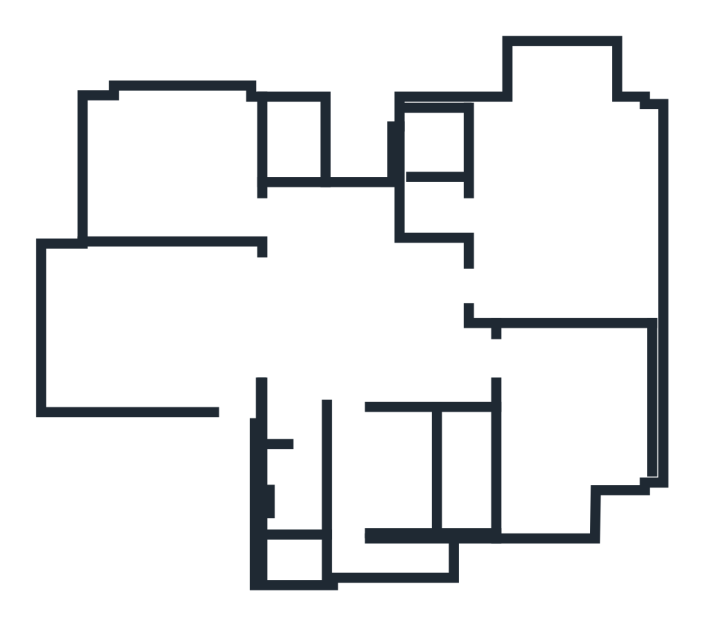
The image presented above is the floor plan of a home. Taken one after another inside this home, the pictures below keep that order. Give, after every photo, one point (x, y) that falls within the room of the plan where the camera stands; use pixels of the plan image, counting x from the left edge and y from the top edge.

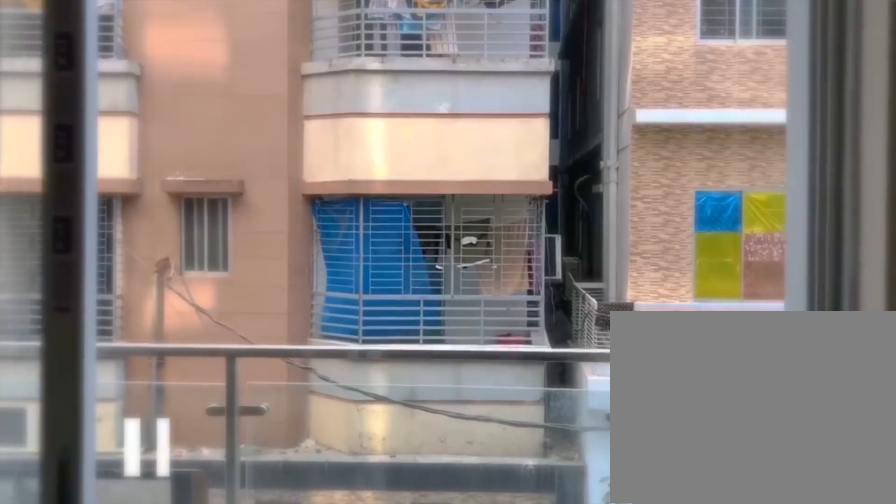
(560, 95)
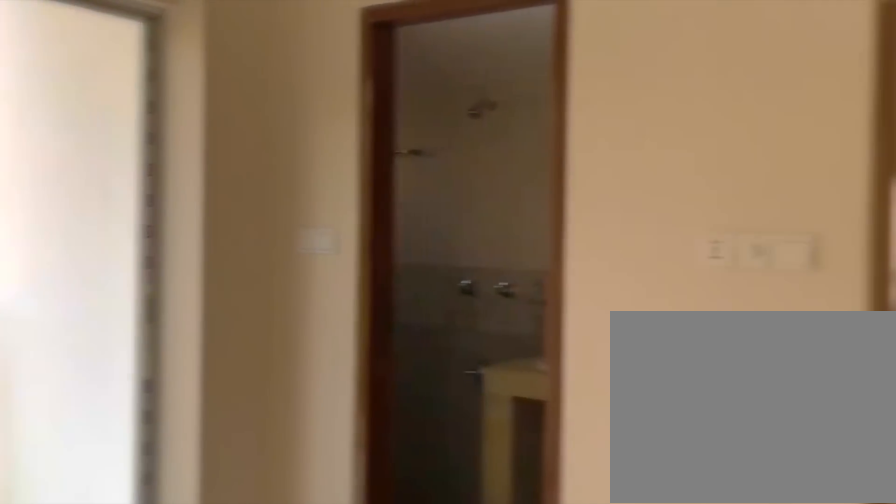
(572, 410)
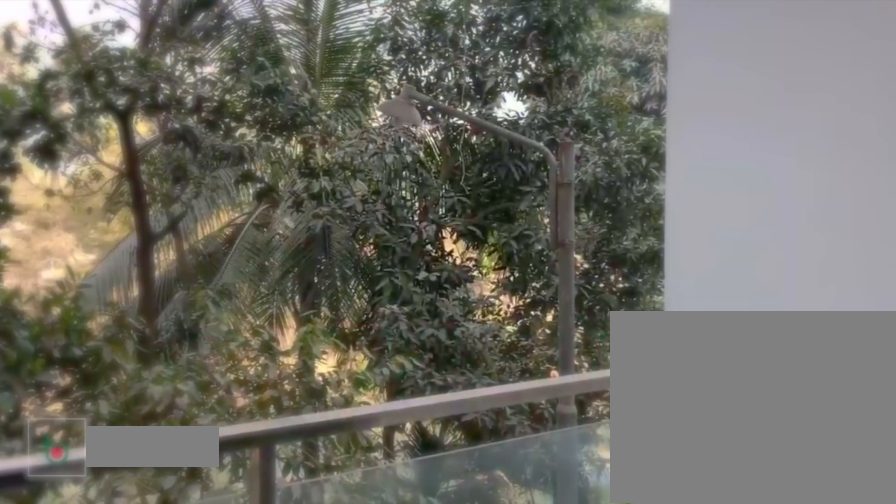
(536, 508)
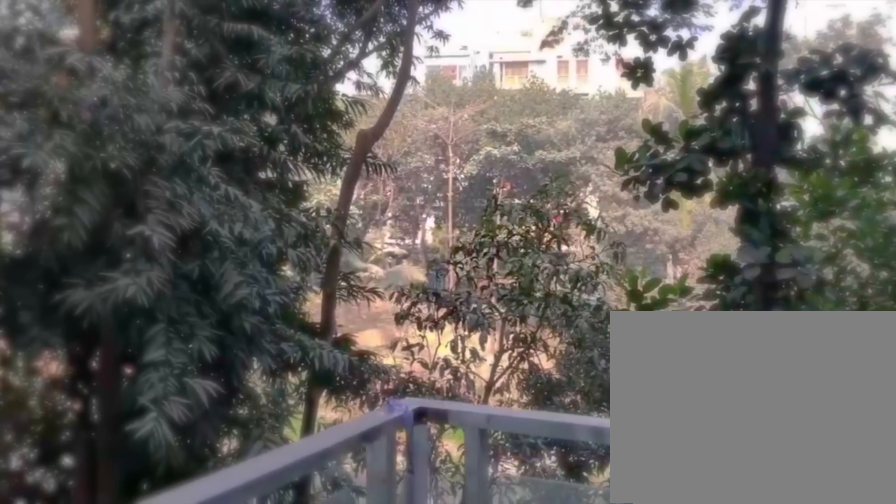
(540, 504)
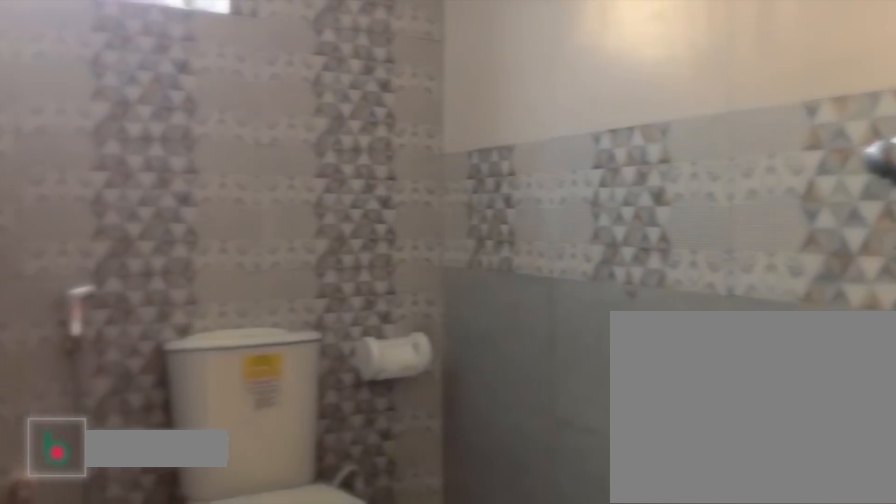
(462, 480)
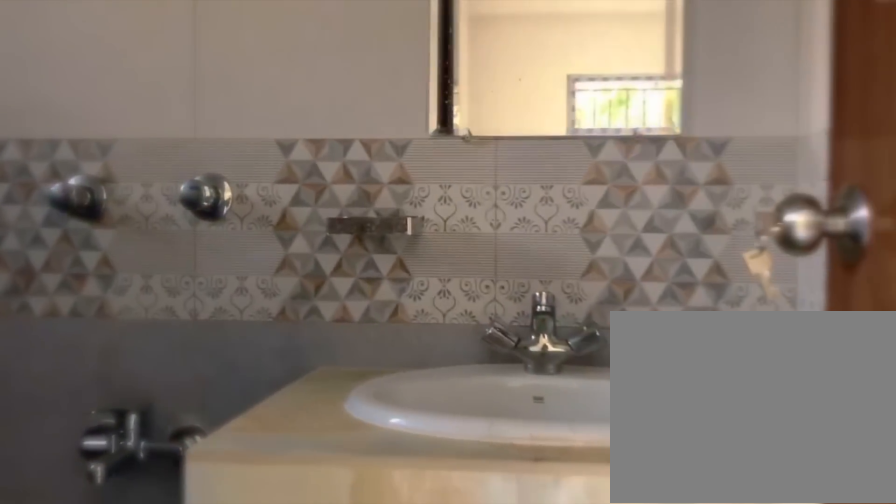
(459, 484)
